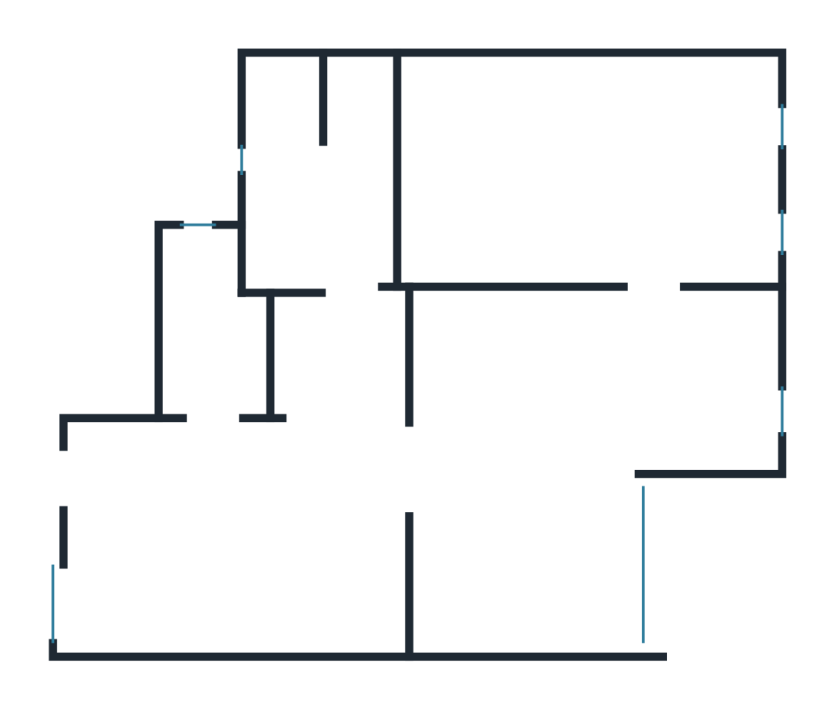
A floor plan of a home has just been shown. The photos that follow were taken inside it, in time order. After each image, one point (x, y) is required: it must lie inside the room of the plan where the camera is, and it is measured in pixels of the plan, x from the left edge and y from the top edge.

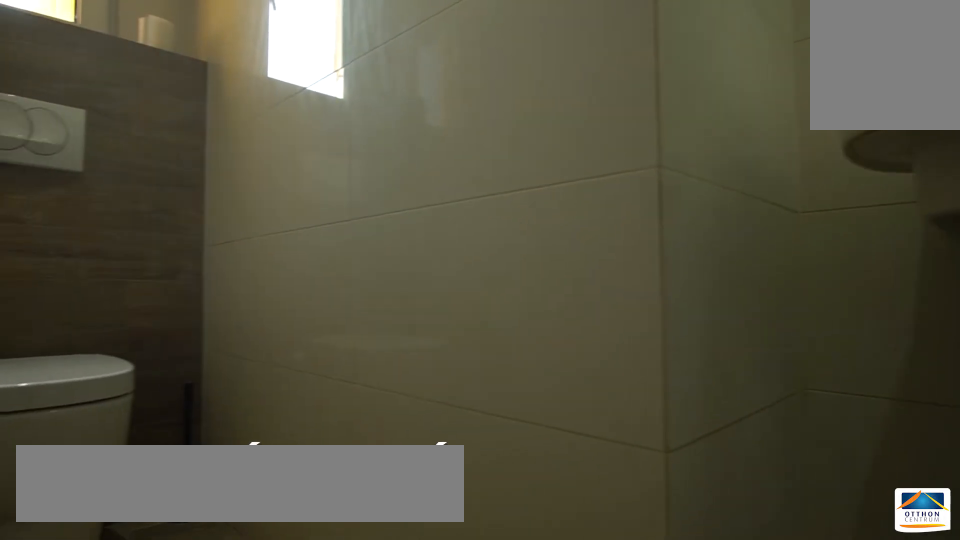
(214, 341)
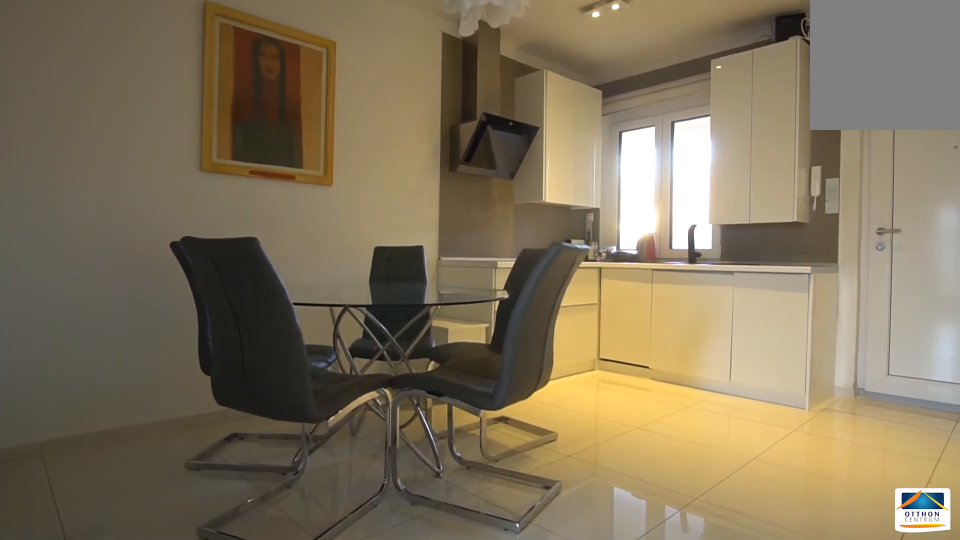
(243, 546)
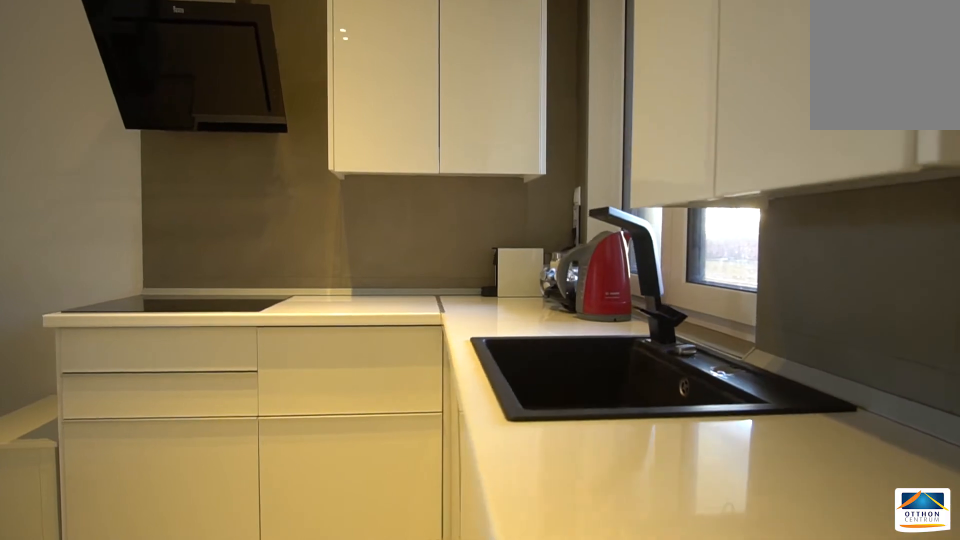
(243, 546)
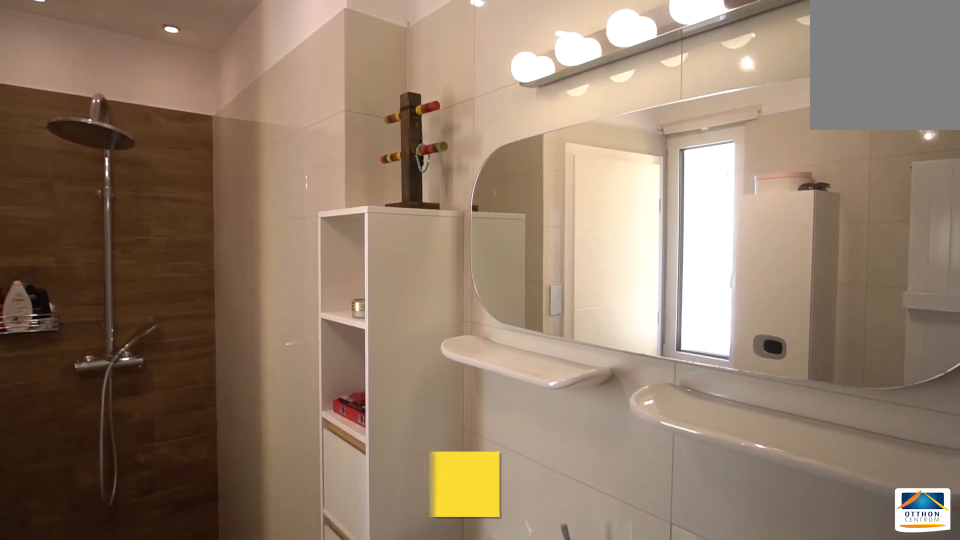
(322, 213)
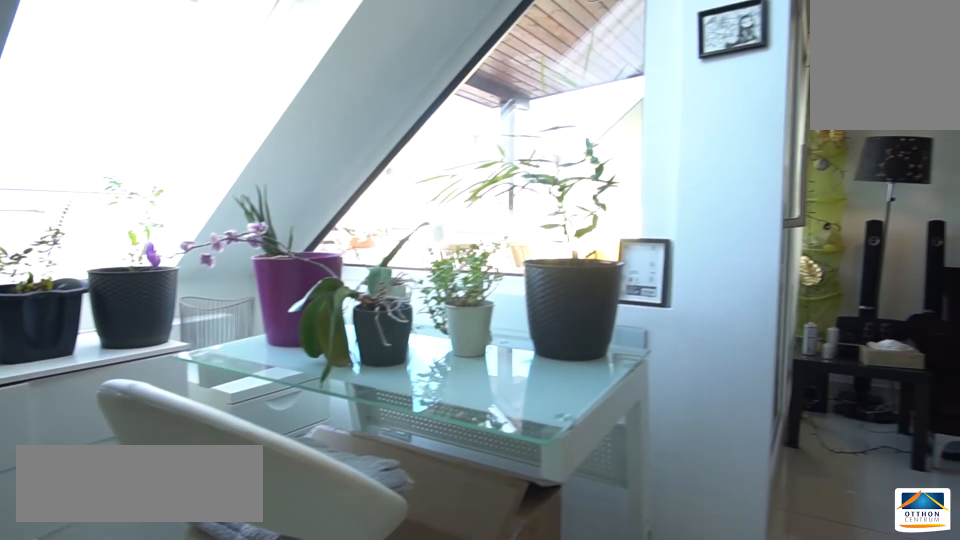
(581, 459)
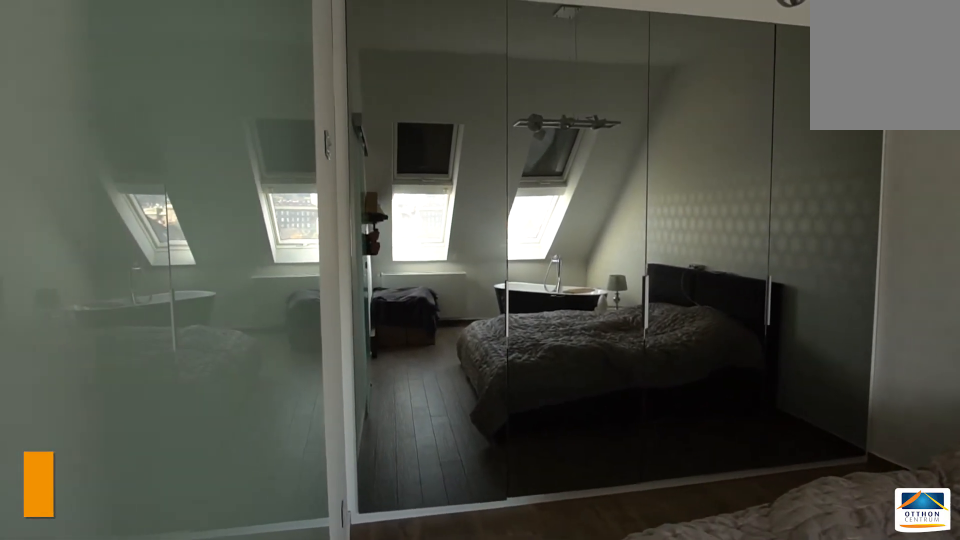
(593, 174)
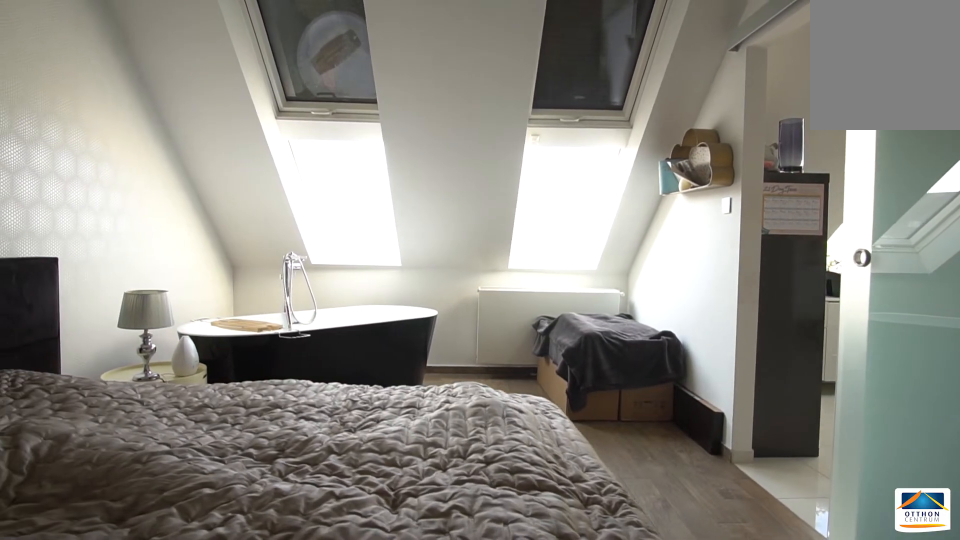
(593, 174)
